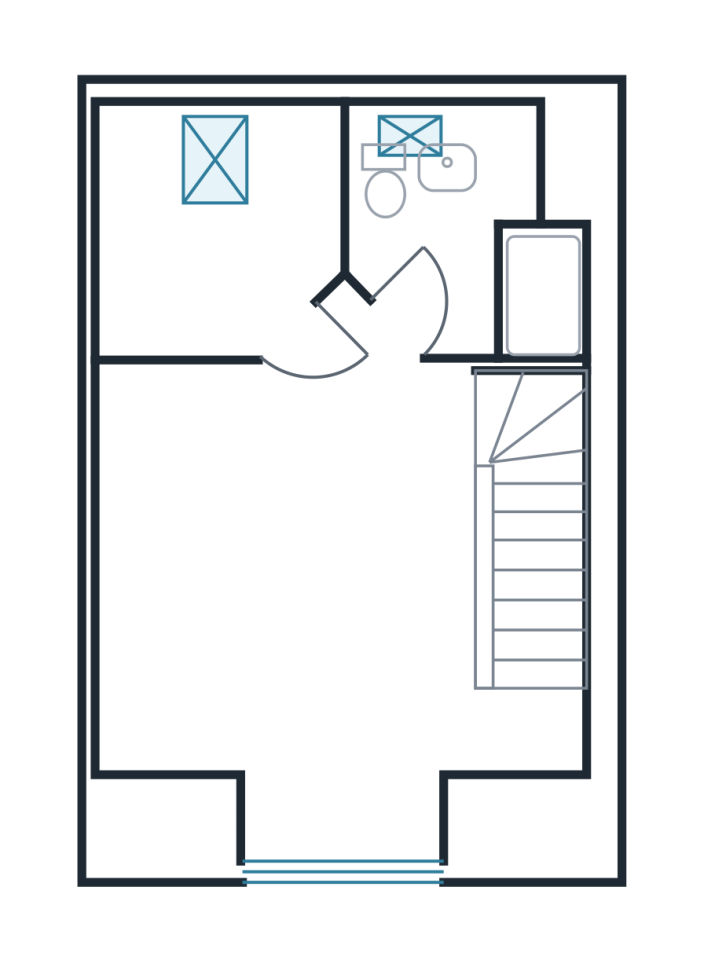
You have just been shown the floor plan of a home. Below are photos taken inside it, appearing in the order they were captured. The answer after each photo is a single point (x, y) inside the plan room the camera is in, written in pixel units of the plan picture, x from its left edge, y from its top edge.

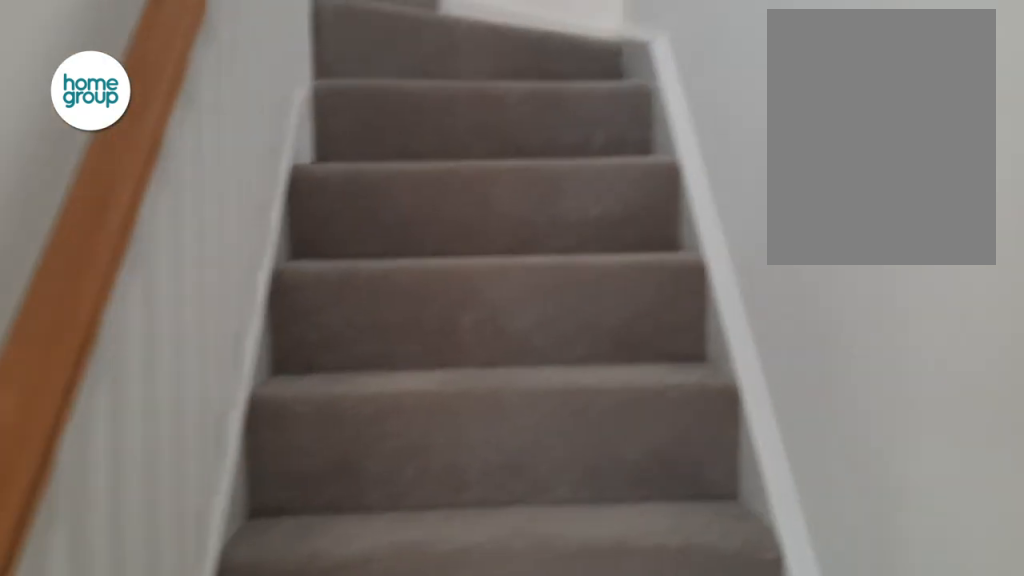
(534, 575)
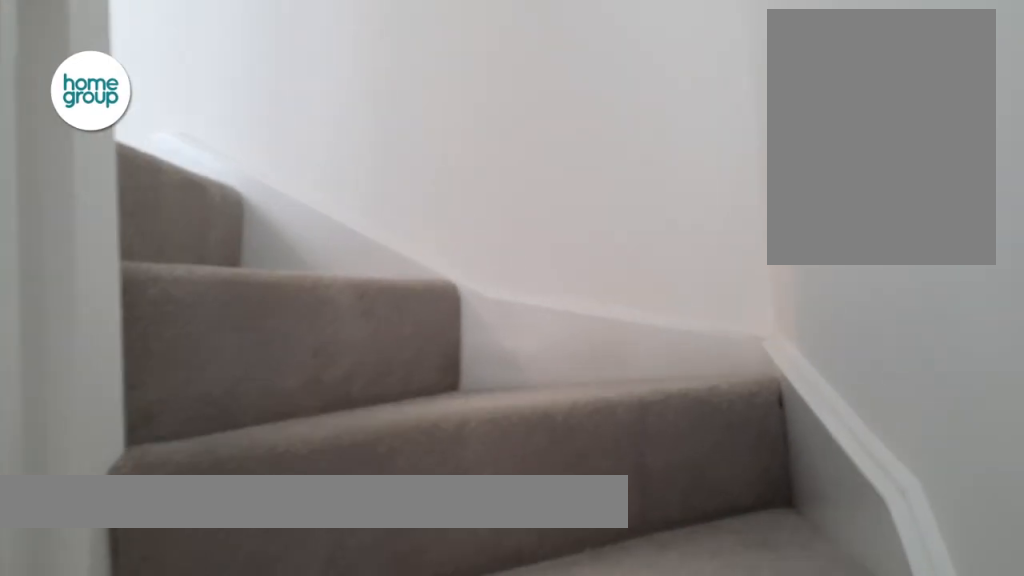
(534, 575)
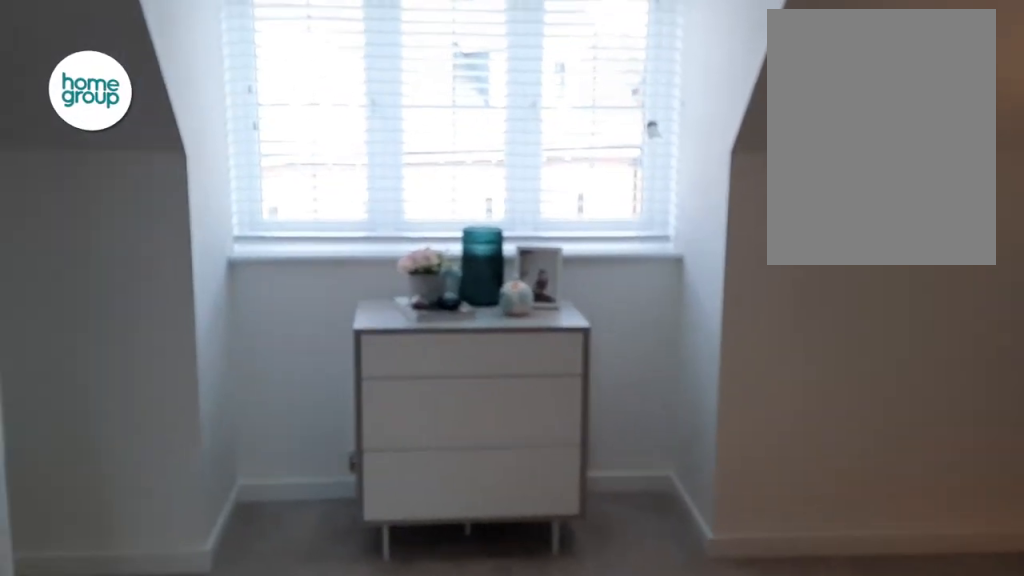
(293, 591)
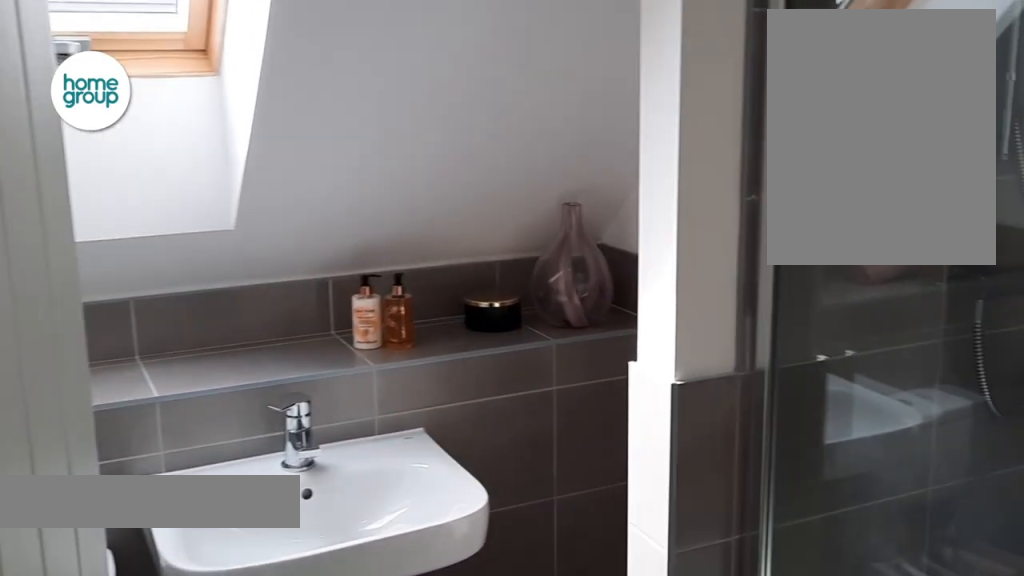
(463, 231)
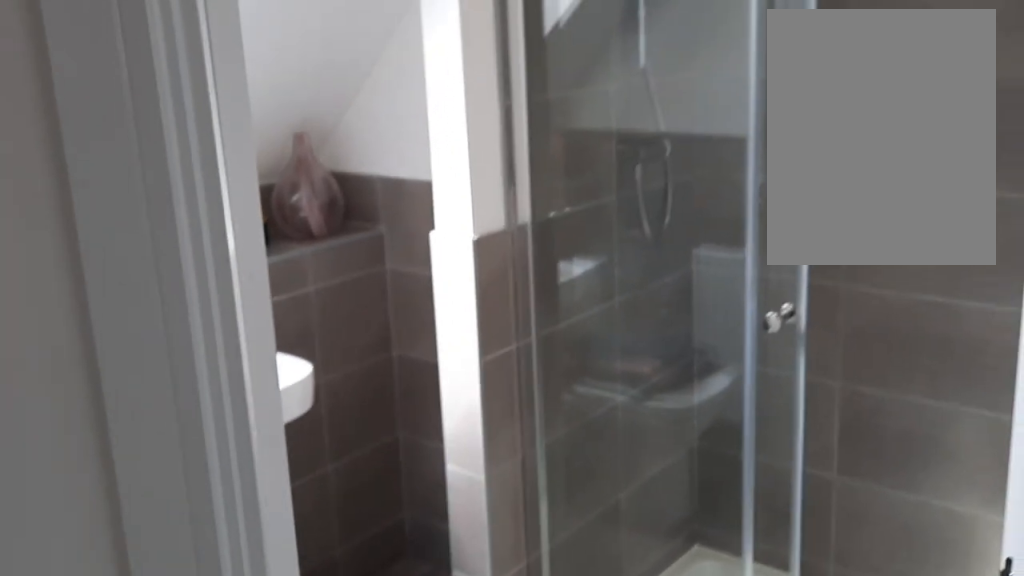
(463, 231)
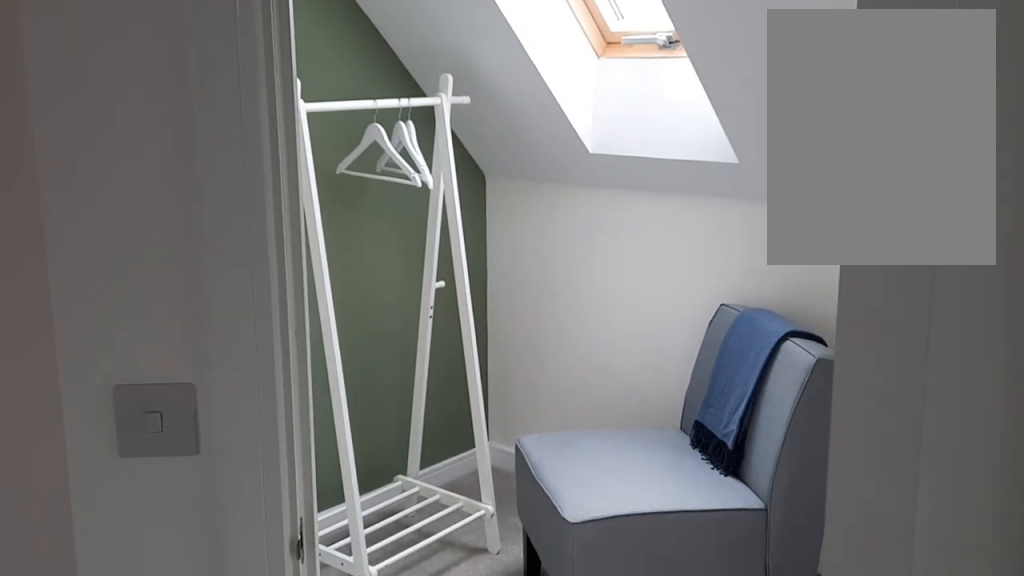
(210, 224)
